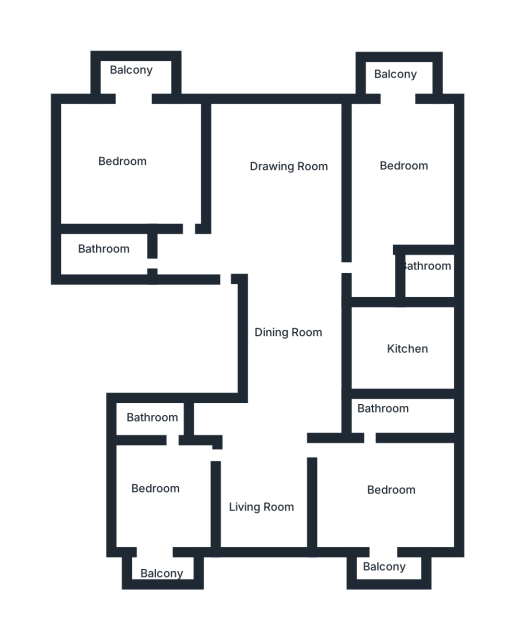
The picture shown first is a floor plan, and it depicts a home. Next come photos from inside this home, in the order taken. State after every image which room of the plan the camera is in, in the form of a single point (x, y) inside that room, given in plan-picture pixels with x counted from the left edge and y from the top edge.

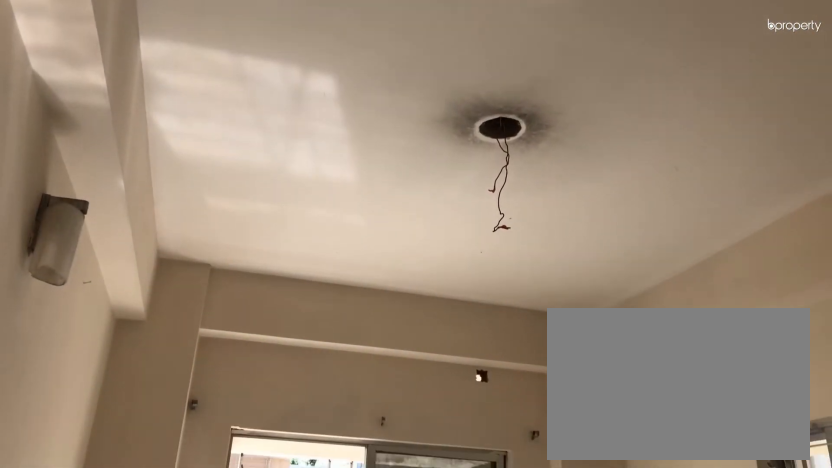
(392, 180)
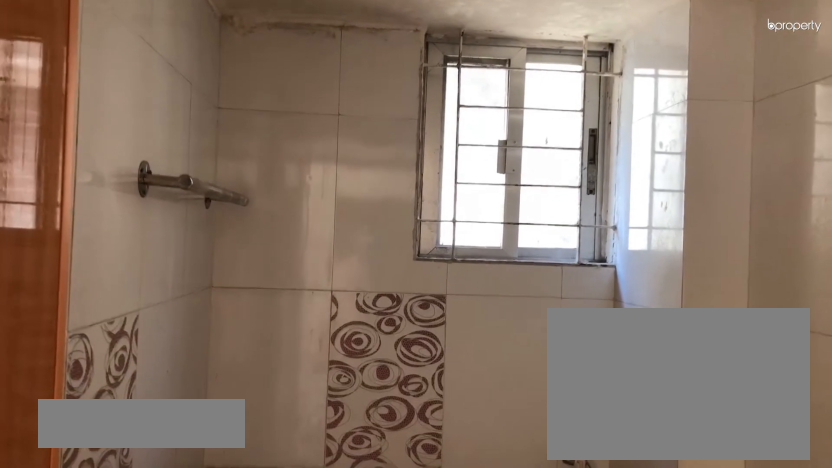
(423, 274)
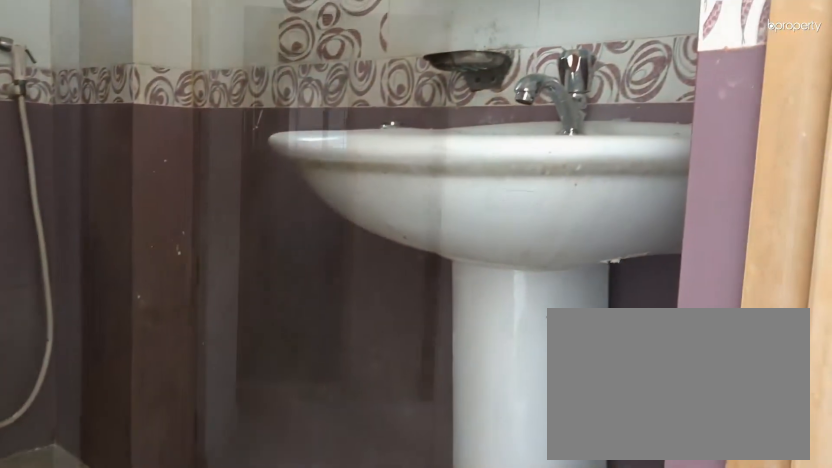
(423, 274)
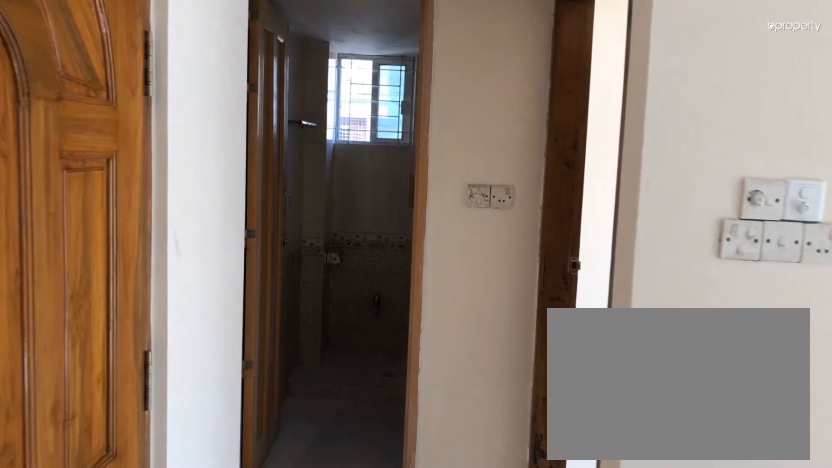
(213, 258)
